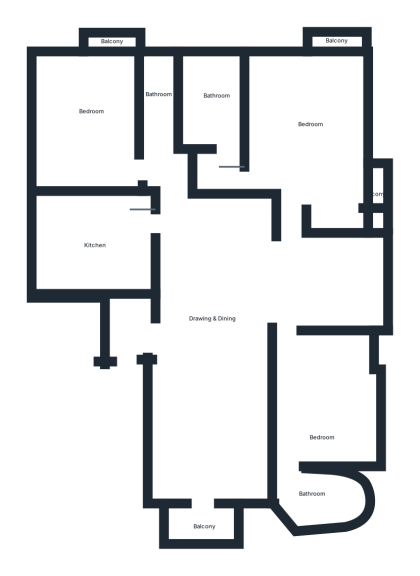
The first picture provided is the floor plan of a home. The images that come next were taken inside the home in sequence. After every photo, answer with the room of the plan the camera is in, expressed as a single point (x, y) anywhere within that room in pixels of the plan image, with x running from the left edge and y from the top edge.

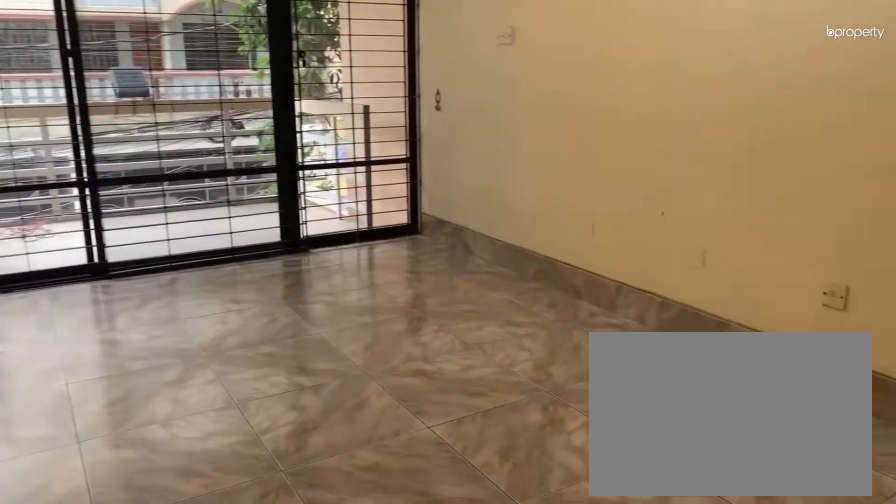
(213, 309)
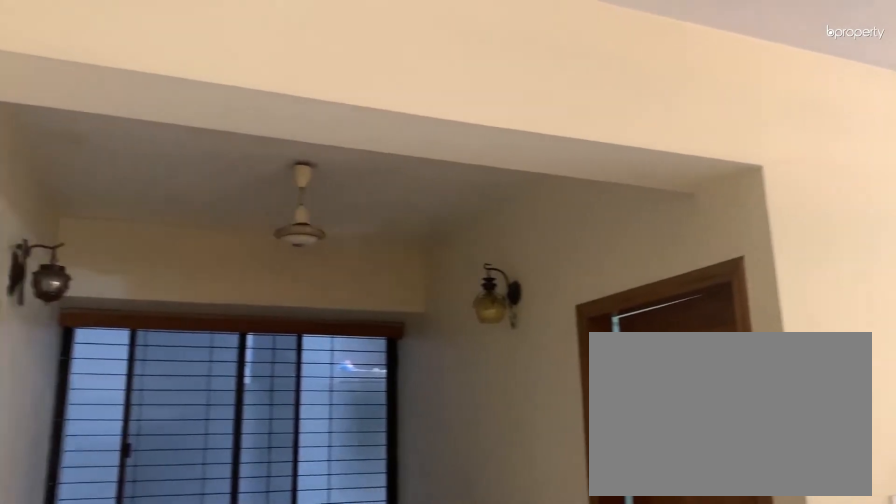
(213, 309)
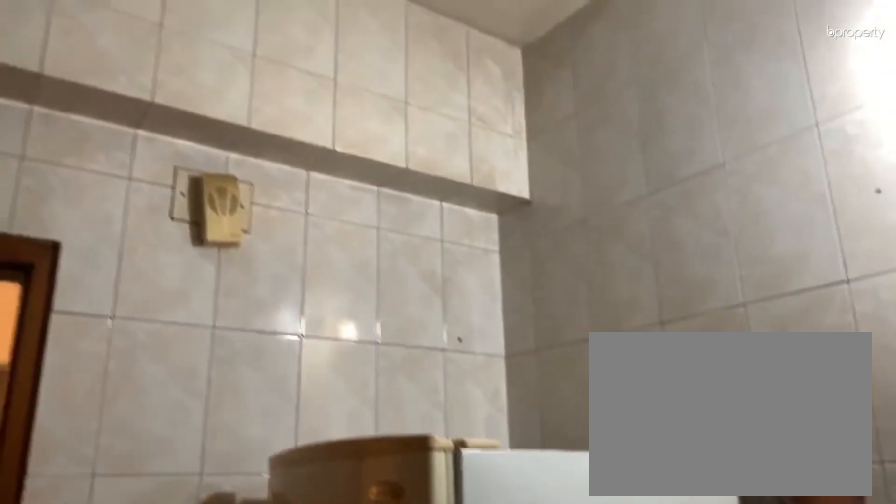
(92, 242)
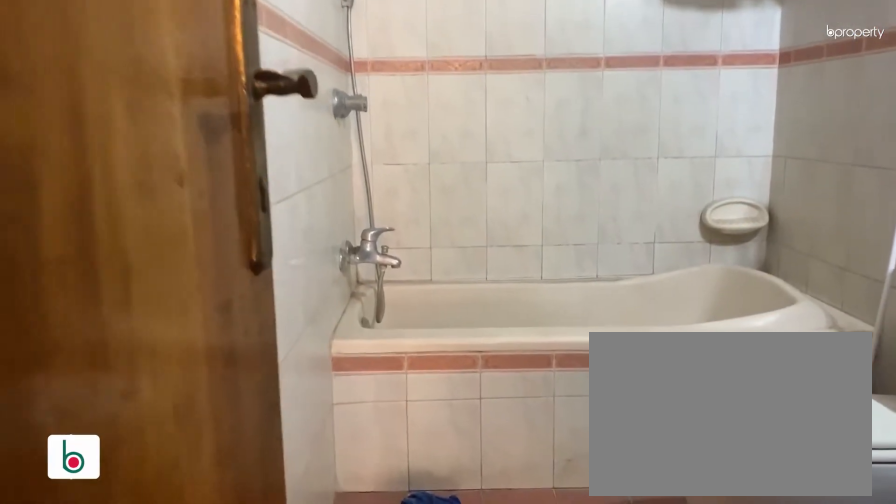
(162, 120)
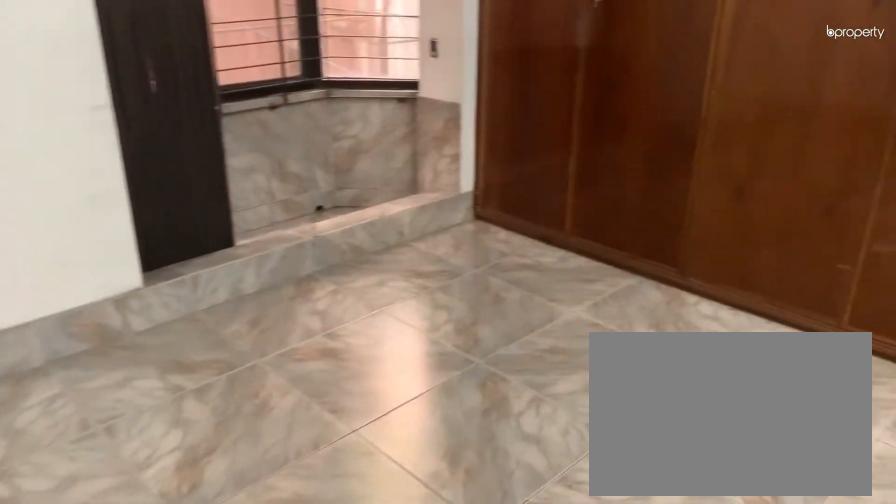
(311, 125)
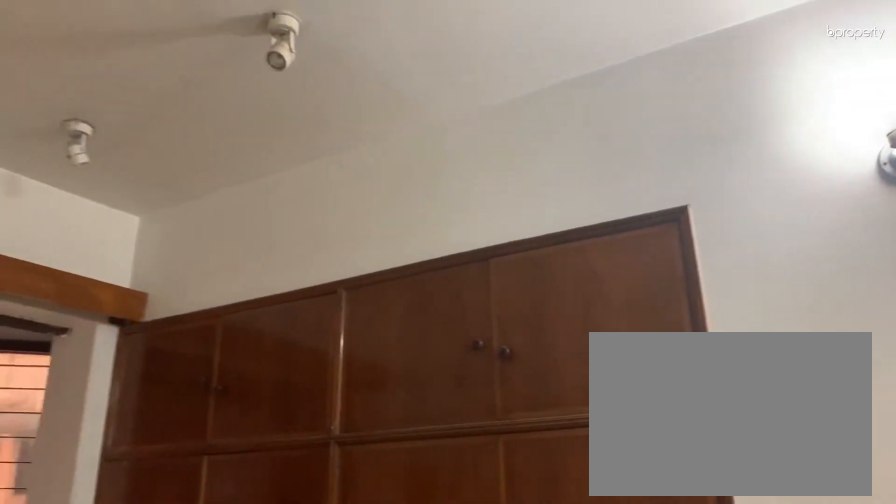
(311, 125)
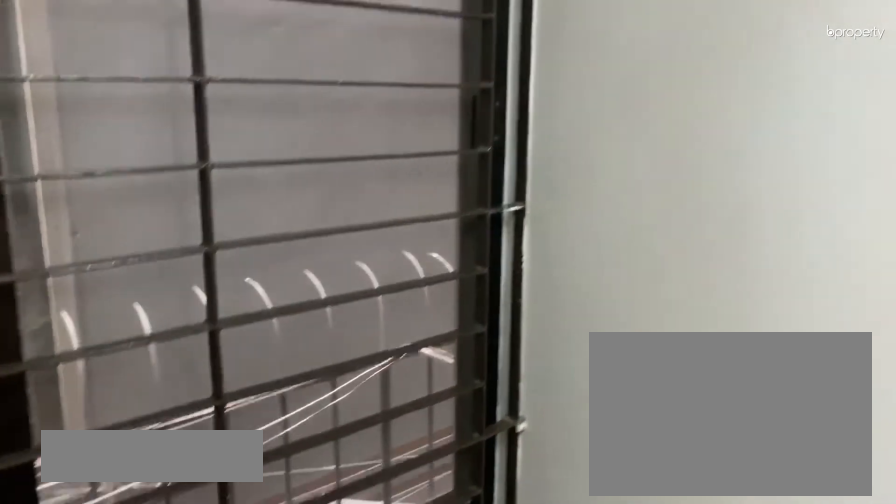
(381, 194)
